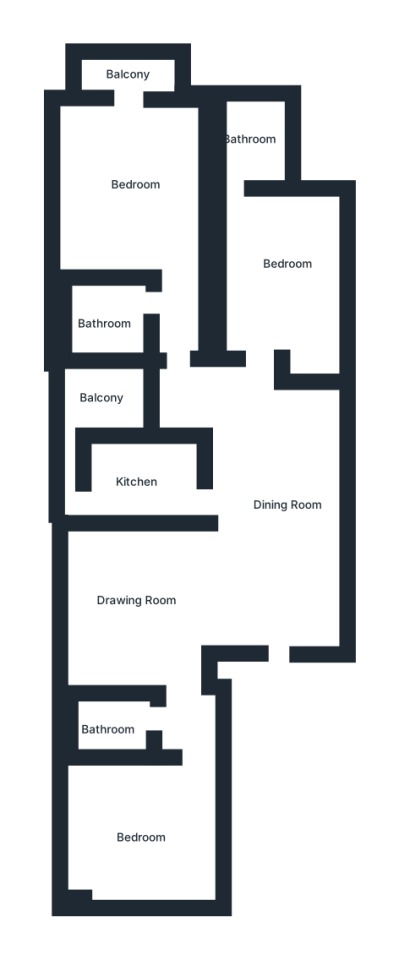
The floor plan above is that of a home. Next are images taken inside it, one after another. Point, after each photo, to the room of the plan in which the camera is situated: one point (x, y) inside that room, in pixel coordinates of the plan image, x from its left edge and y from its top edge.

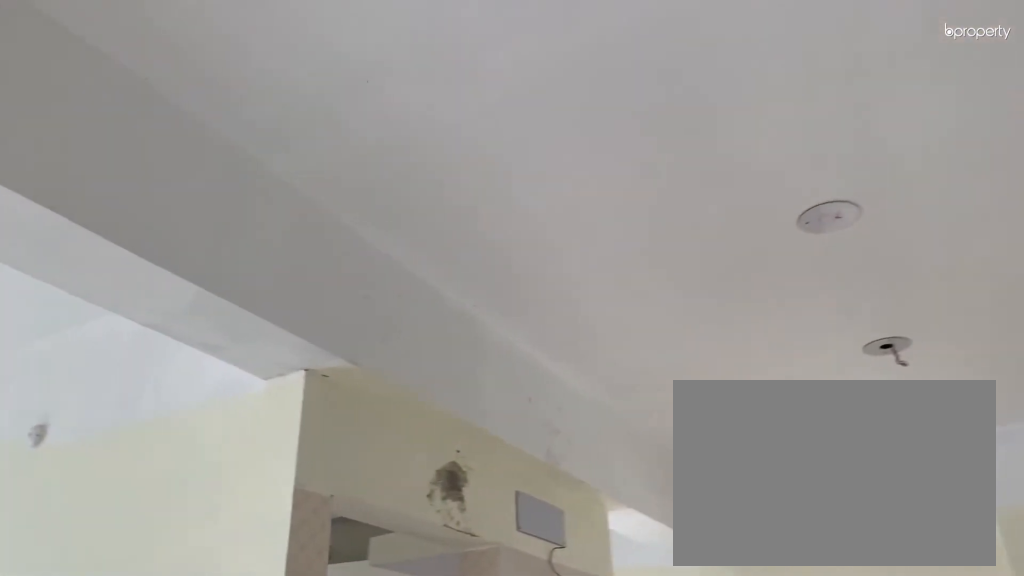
(274, 492)
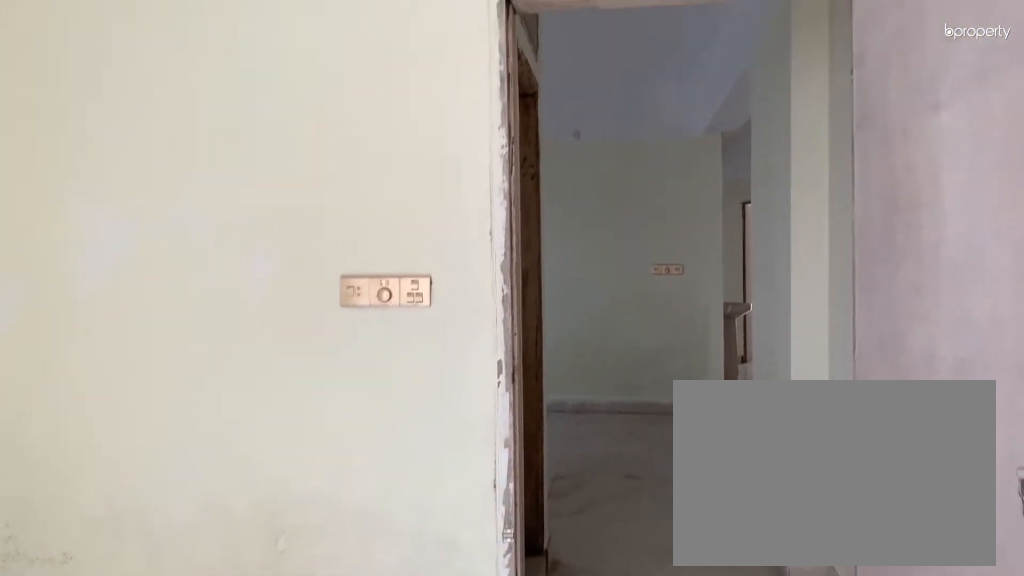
(140, 834)
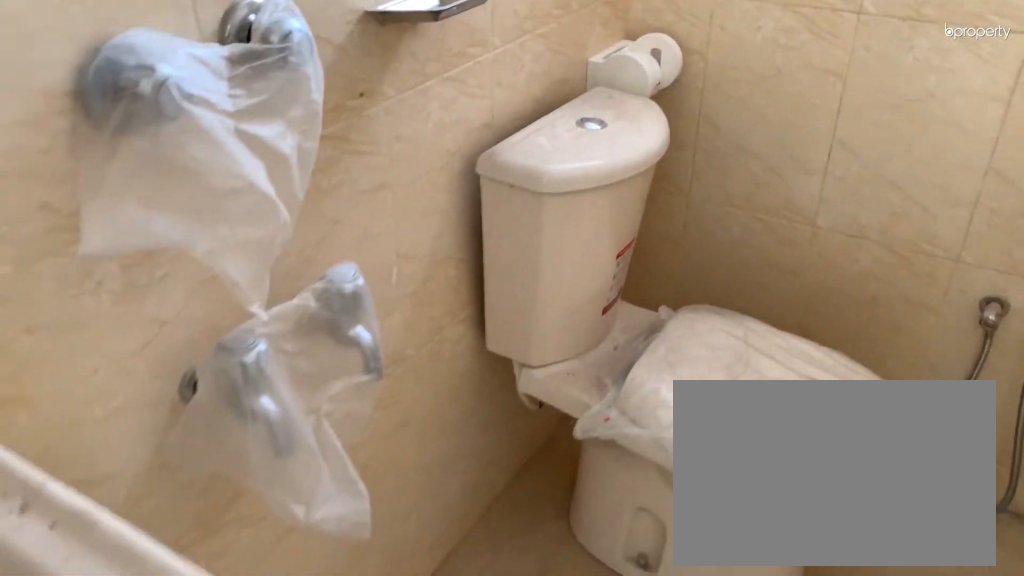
(116, 720)
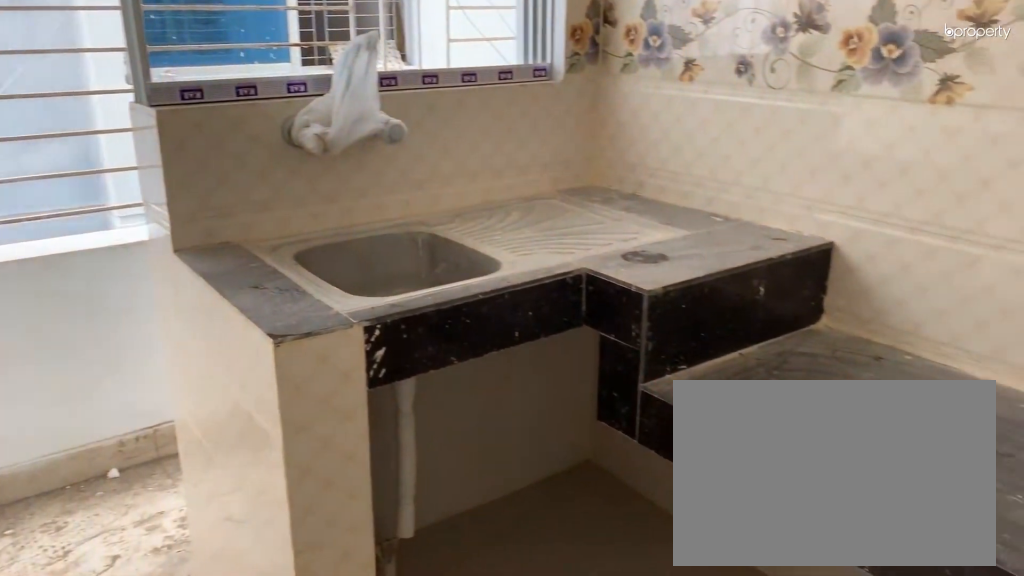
(141, 477)
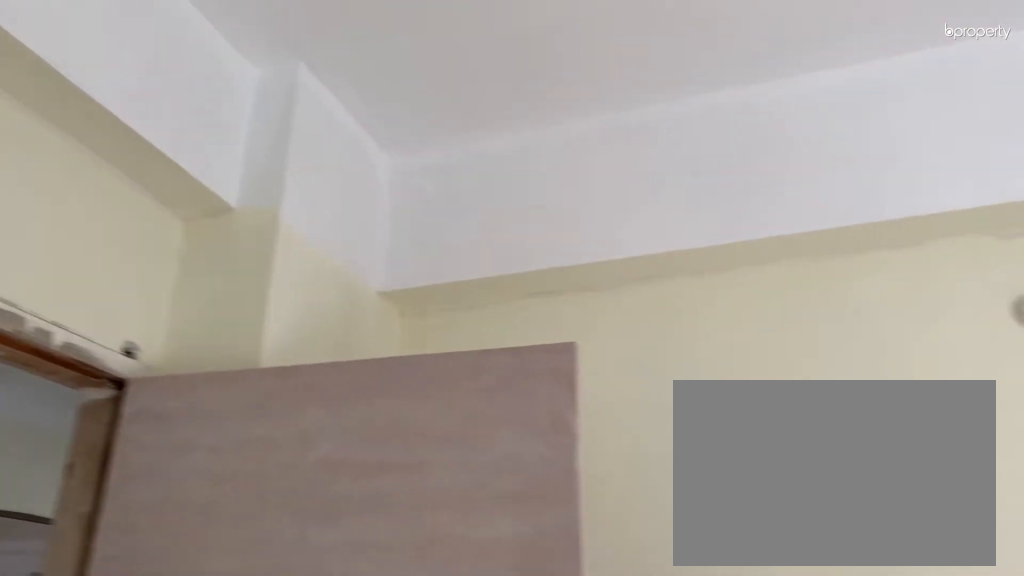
(273, 274)
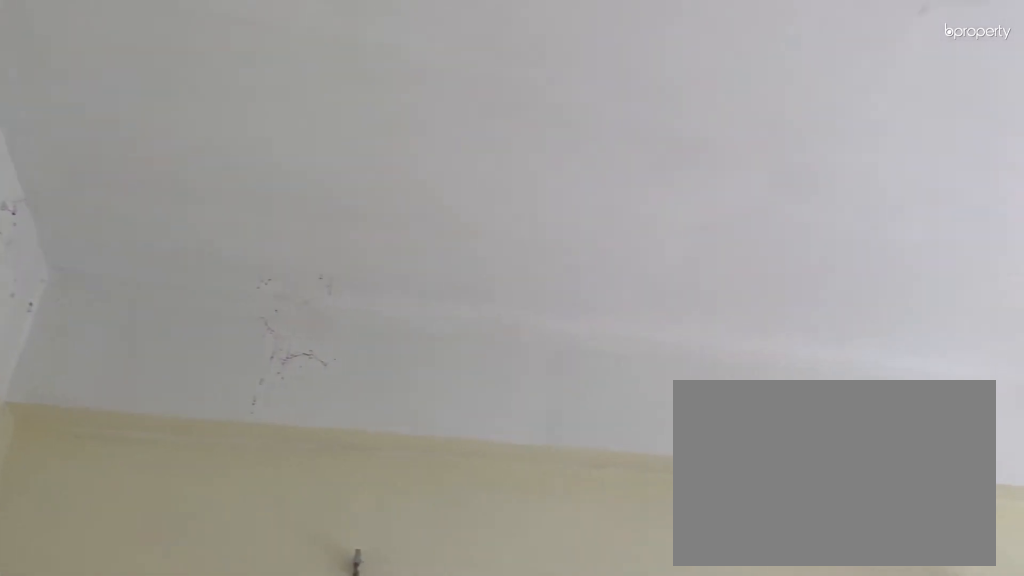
(125, 173)
